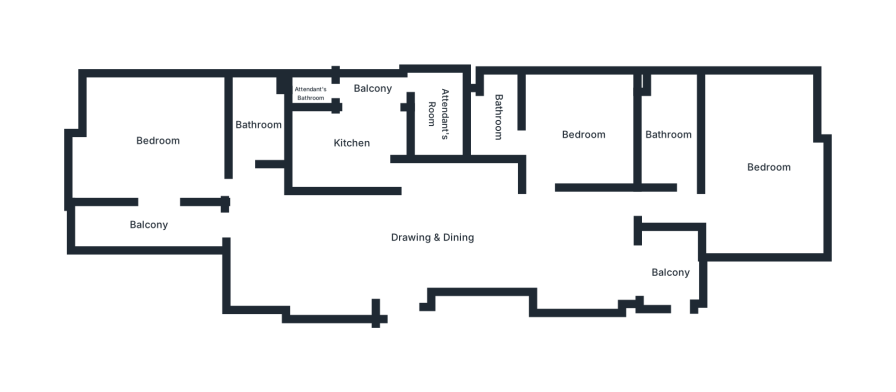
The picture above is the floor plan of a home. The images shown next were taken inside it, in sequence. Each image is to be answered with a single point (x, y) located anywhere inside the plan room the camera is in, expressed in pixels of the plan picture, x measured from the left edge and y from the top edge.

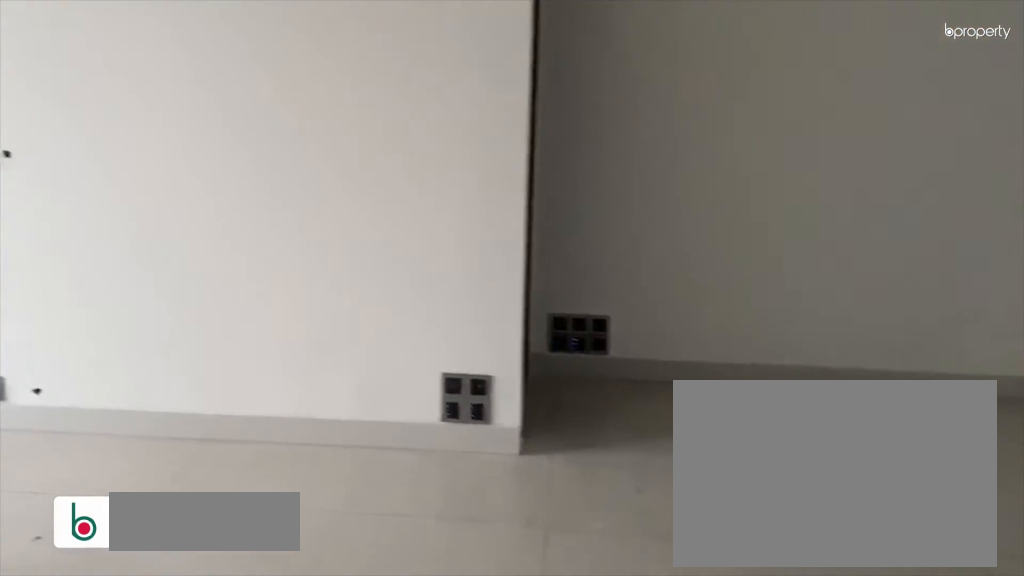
(398, 269)
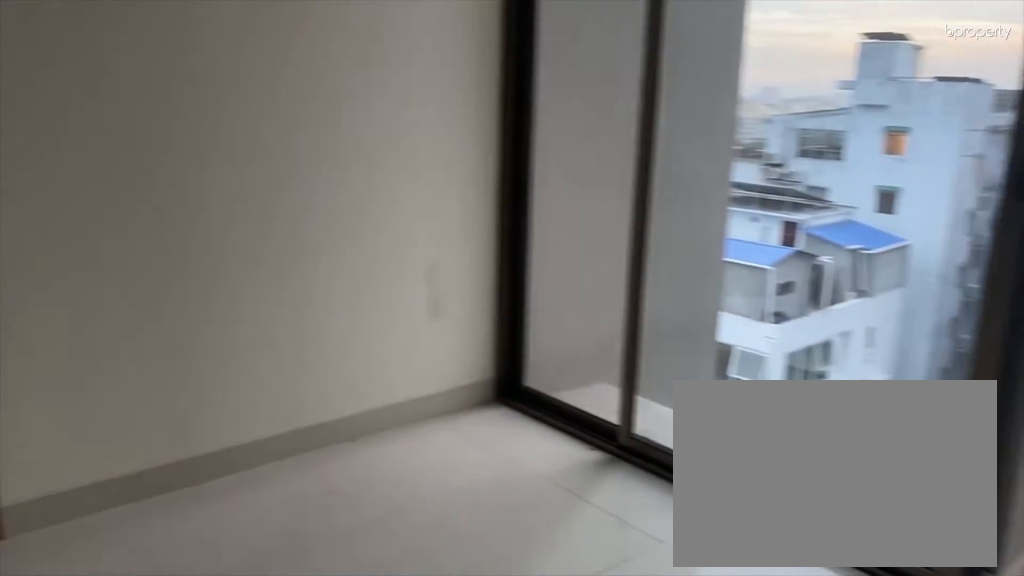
(283, 246)
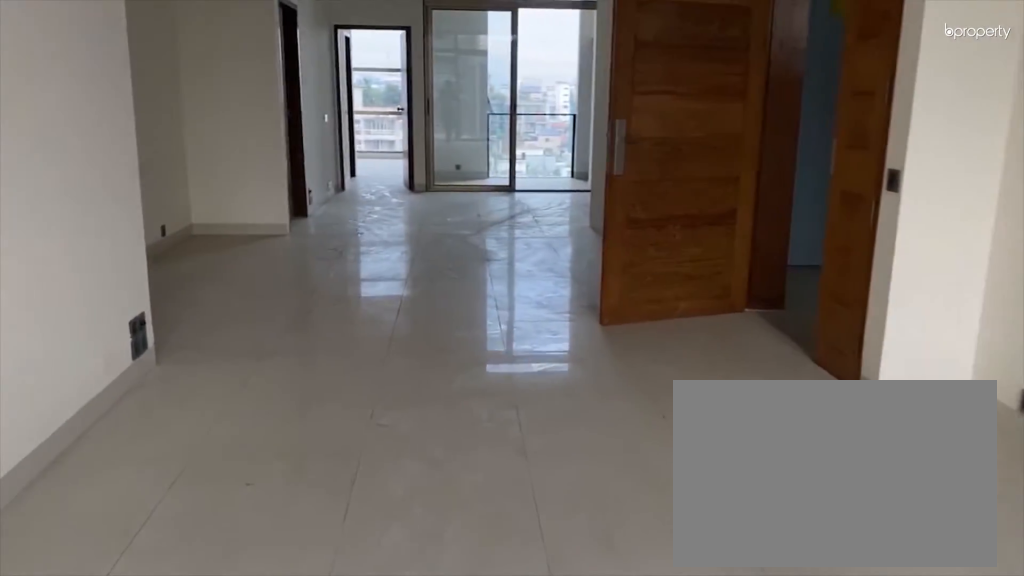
(283, 246)
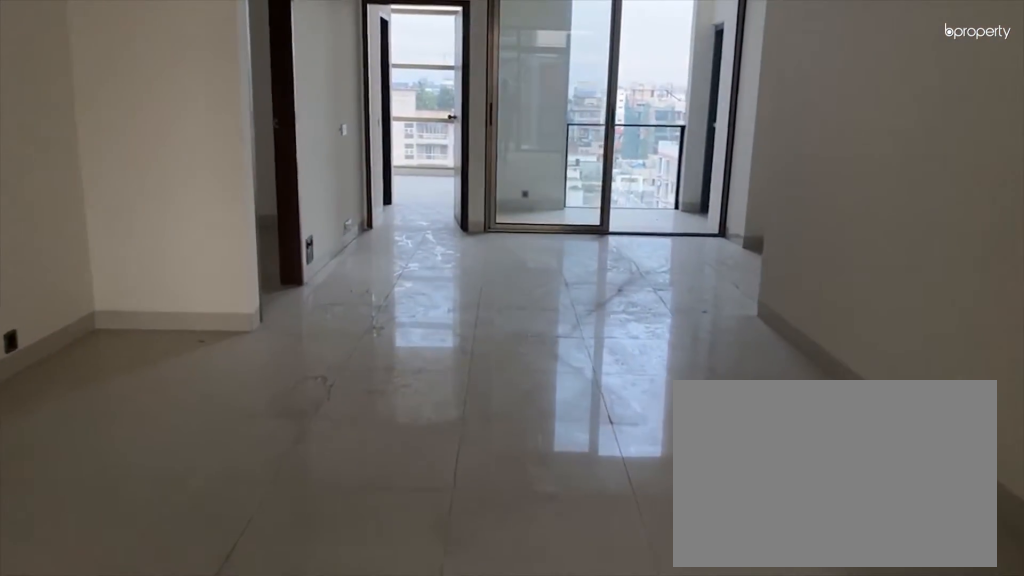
(406, 247)
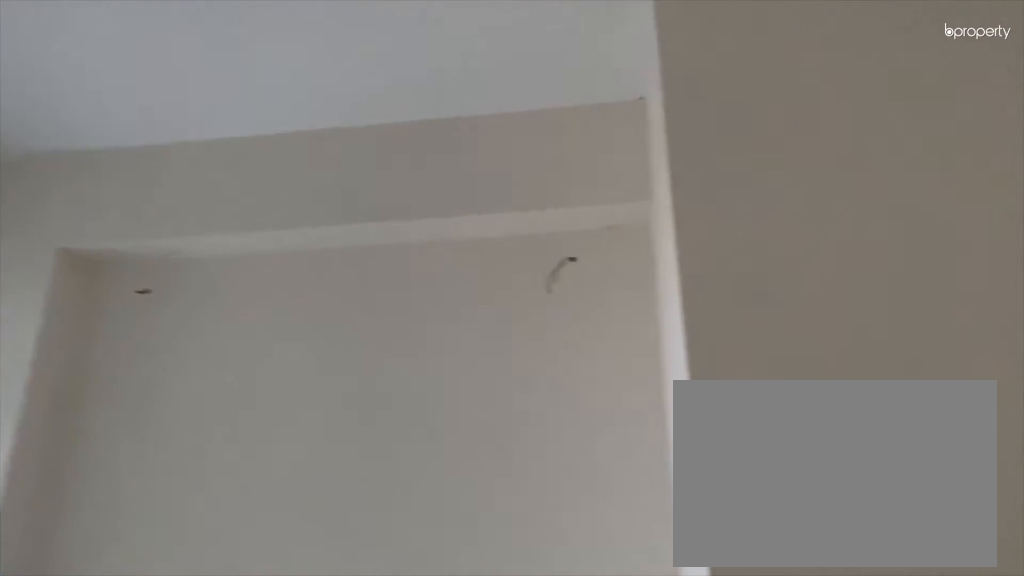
(564, 246)
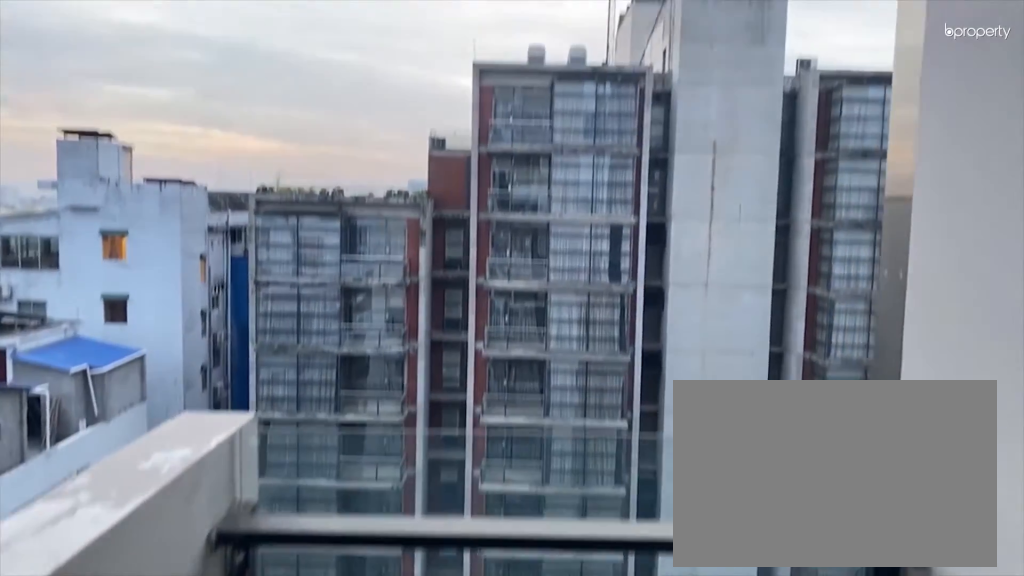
(148, 225)
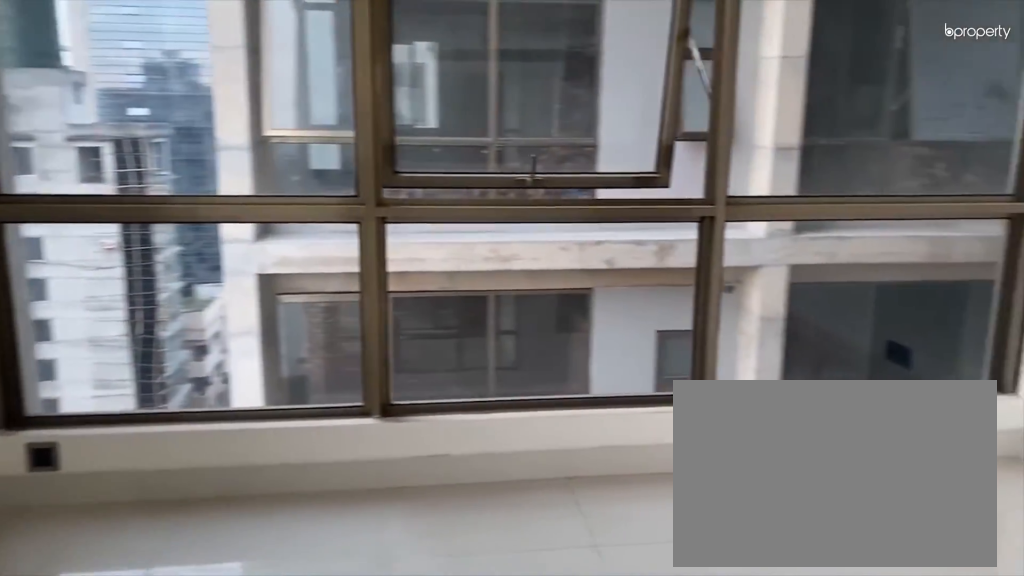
(158, 140)
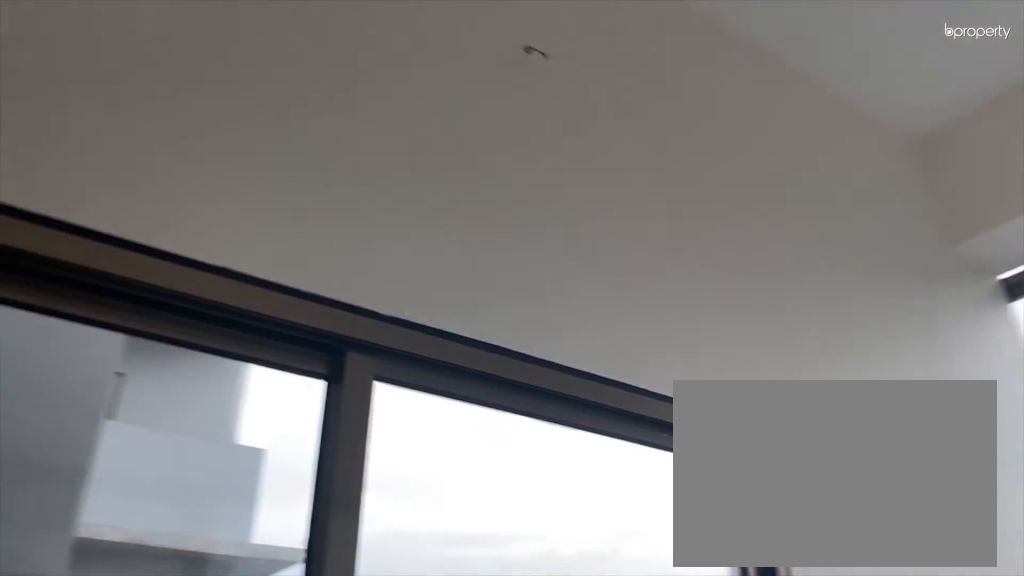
(158, 140)
